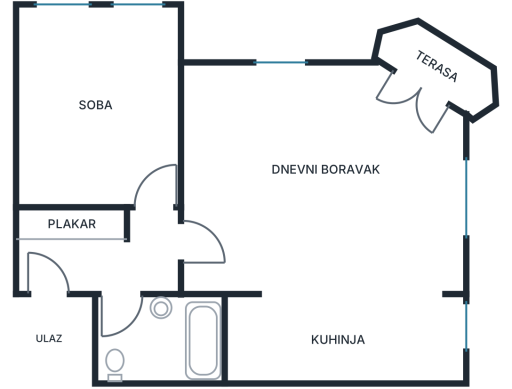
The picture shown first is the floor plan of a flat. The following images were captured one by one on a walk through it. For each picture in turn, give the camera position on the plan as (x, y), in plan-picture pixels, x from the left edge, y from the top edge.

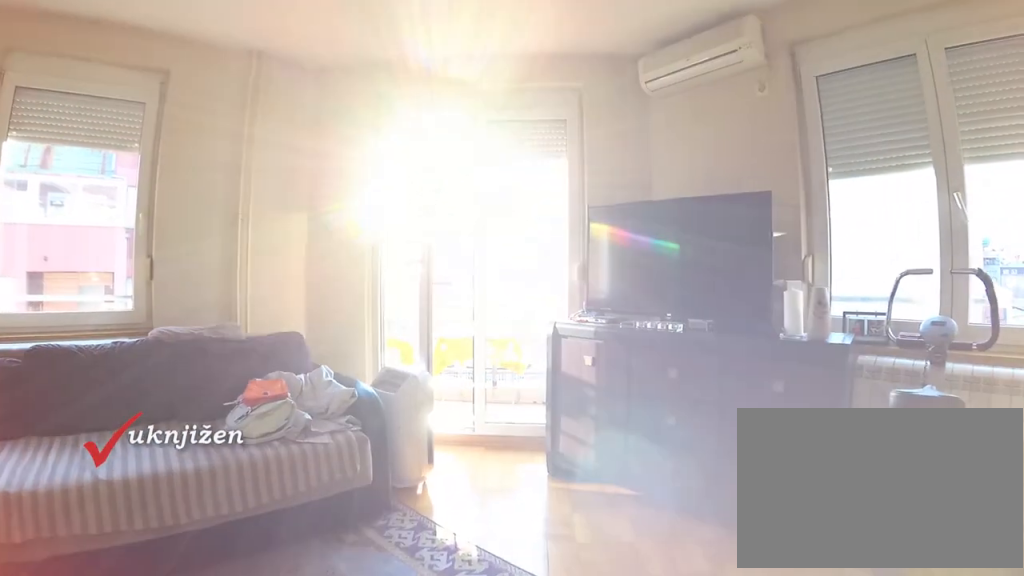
(321, 247)
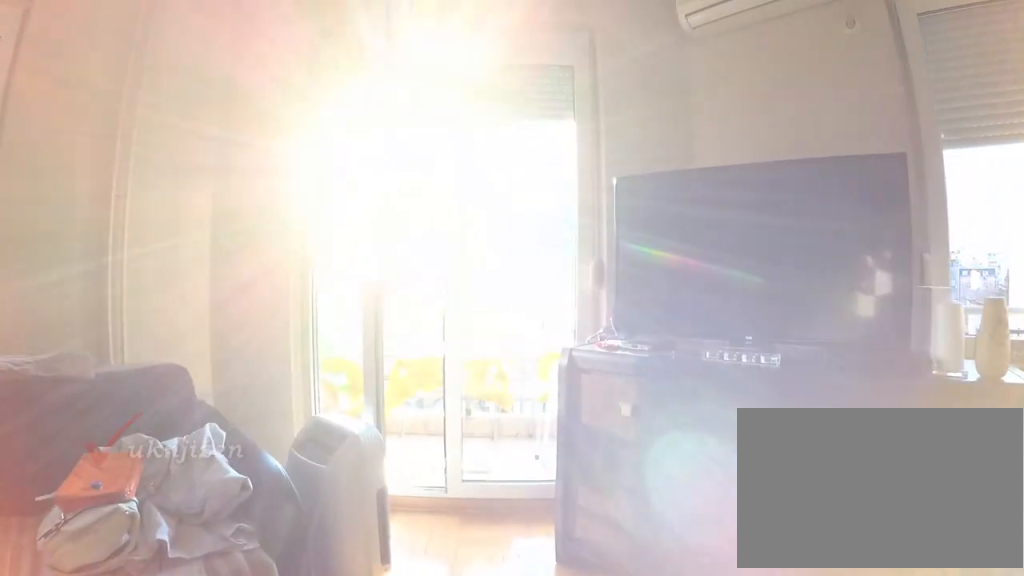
(343, 209)
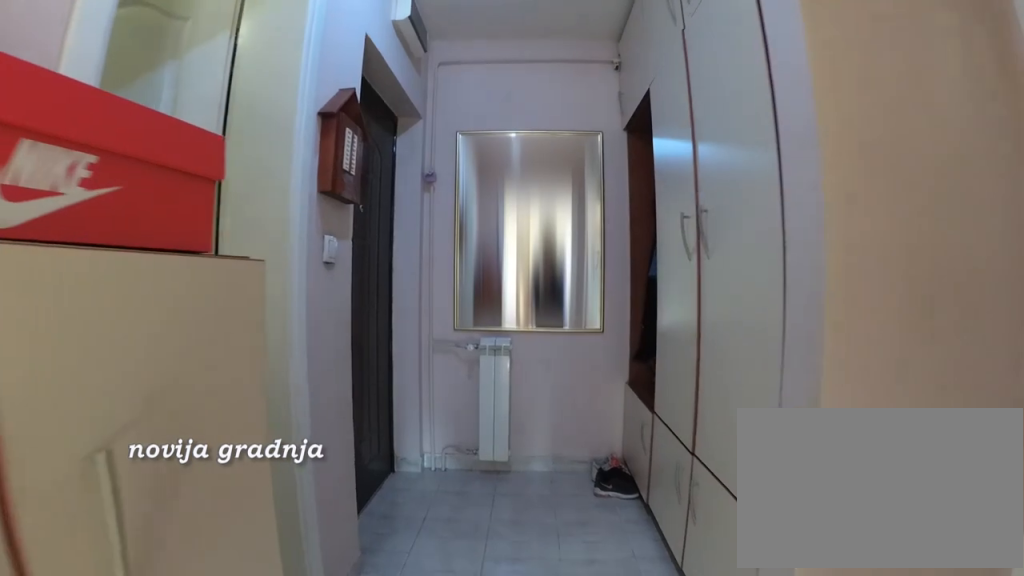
(204, 247)
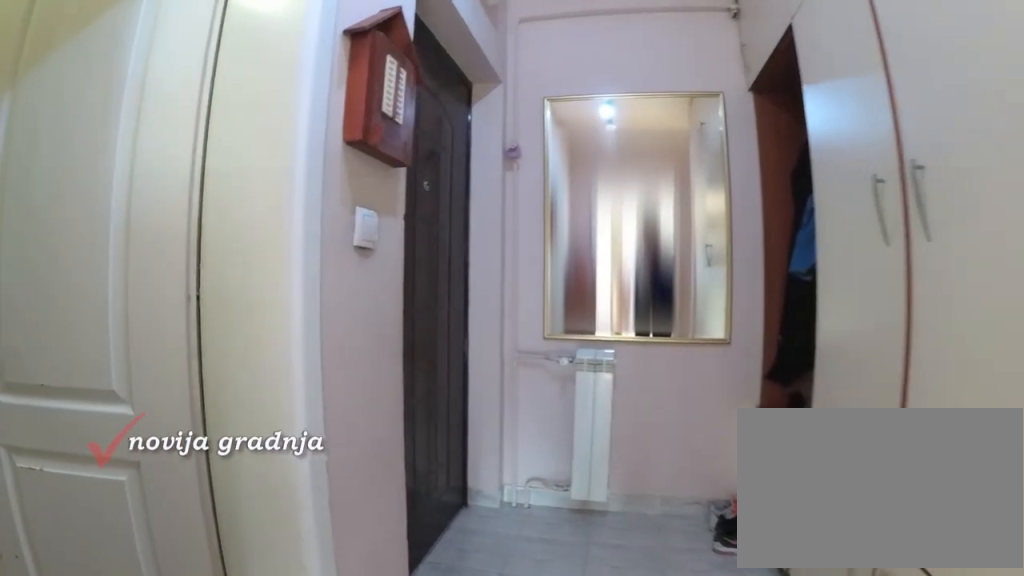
(150, 255)
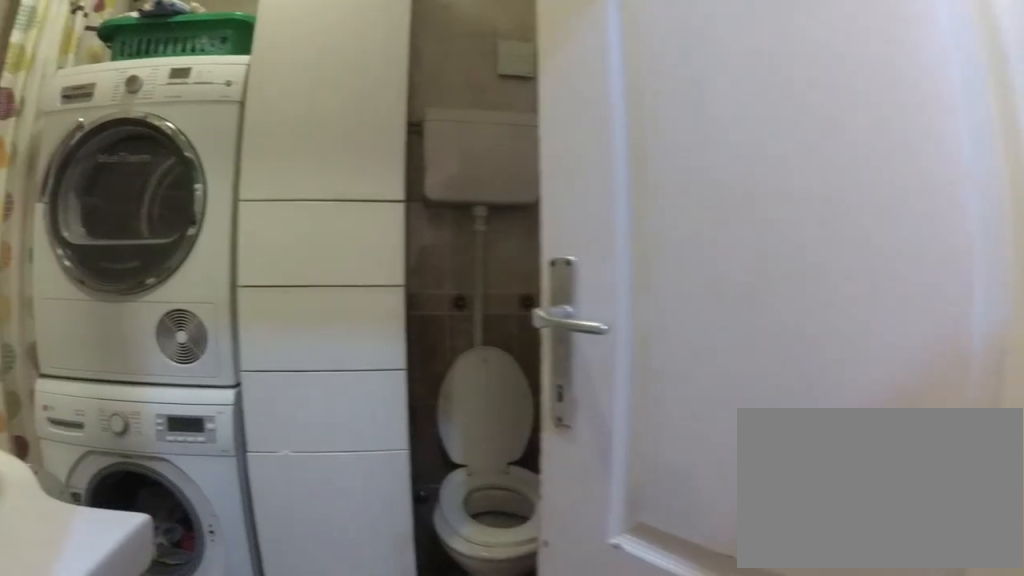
(130, 272)
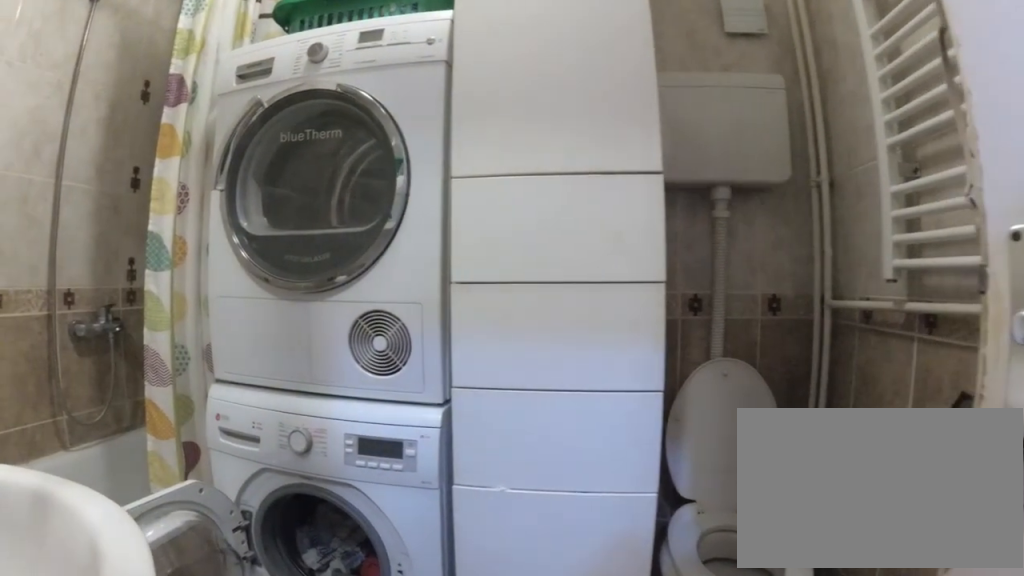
(124, 290)
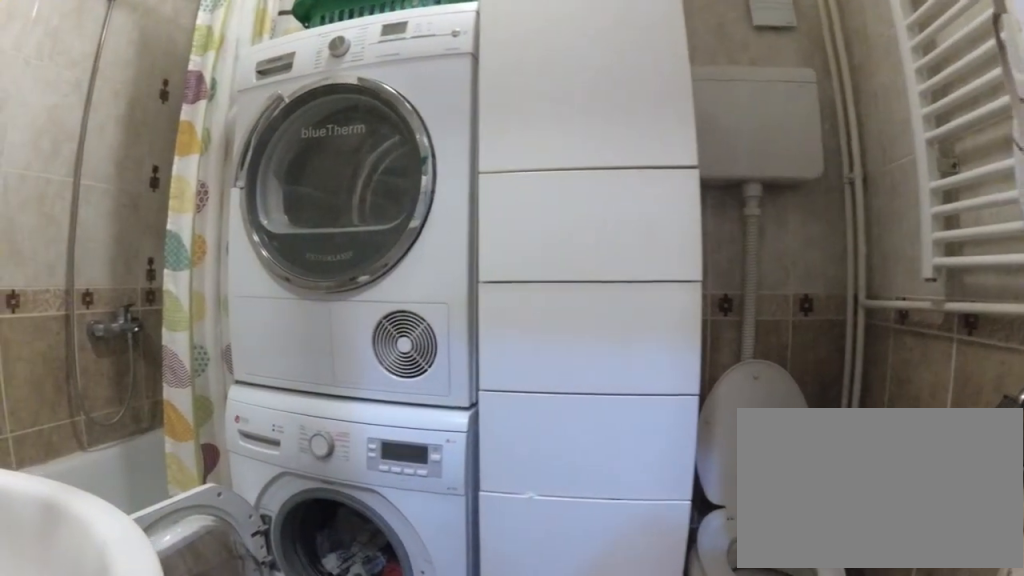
(122, 294)
